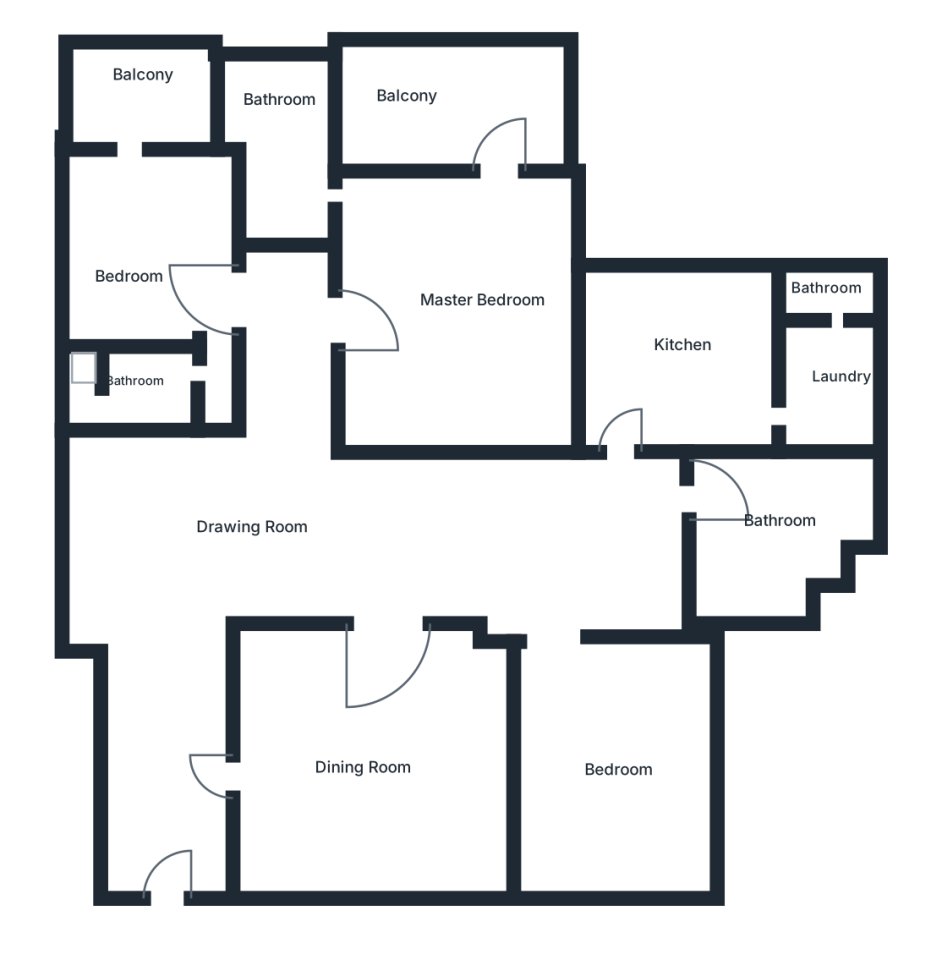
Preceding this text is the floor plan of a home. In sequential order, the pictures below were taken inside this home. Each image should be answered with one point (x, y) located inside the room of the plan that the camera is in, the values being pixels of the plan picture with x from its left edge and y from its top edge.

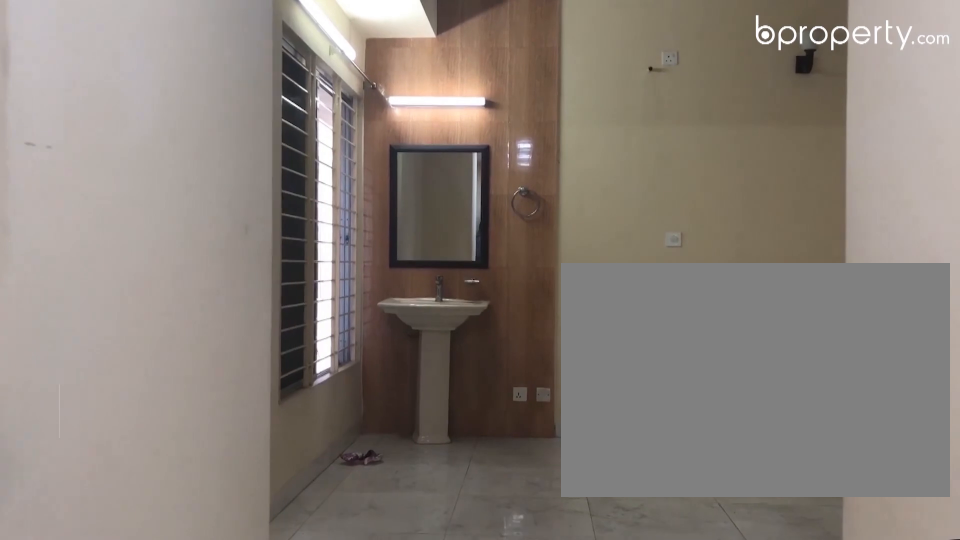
(165, 603)
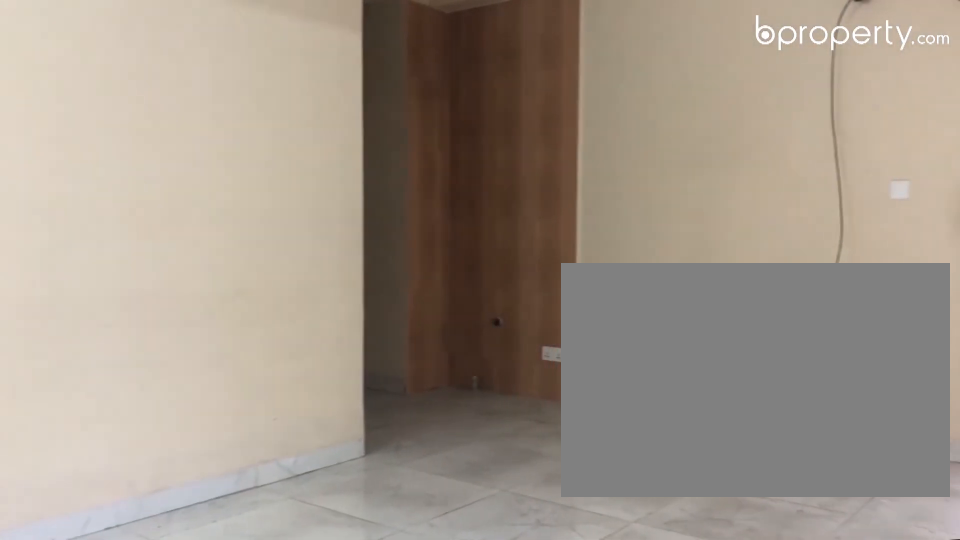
(318, 539)
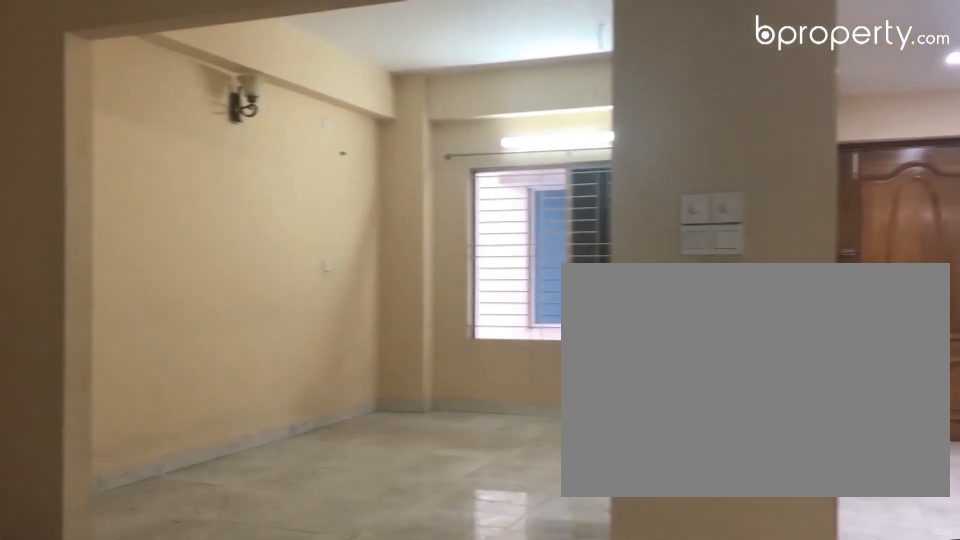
(318, 539)
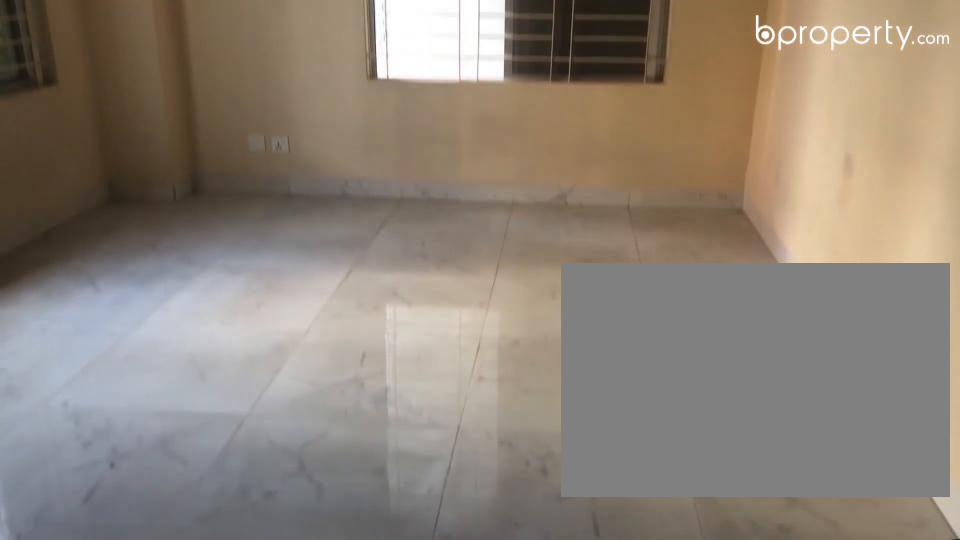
(597, 734)
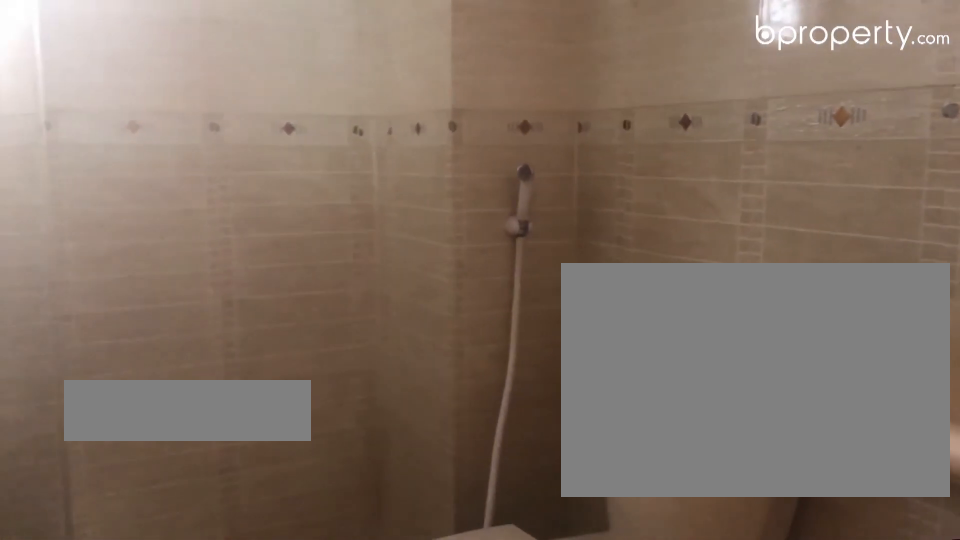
(786, 513)
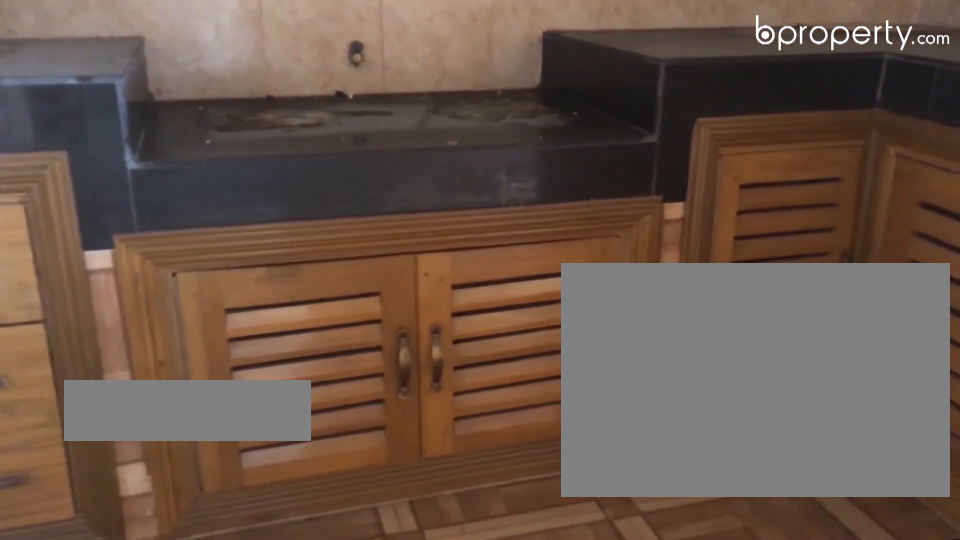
(672, 365)
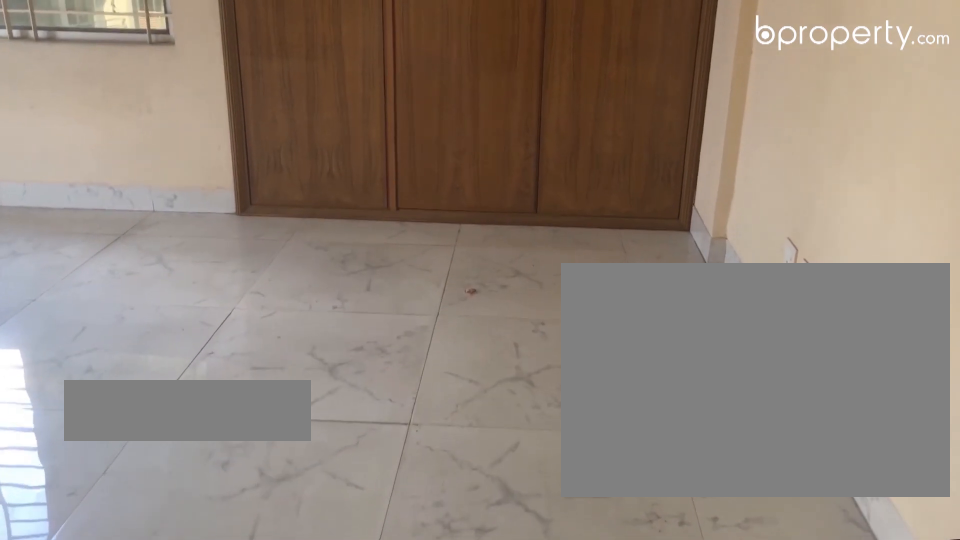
(457, 306)
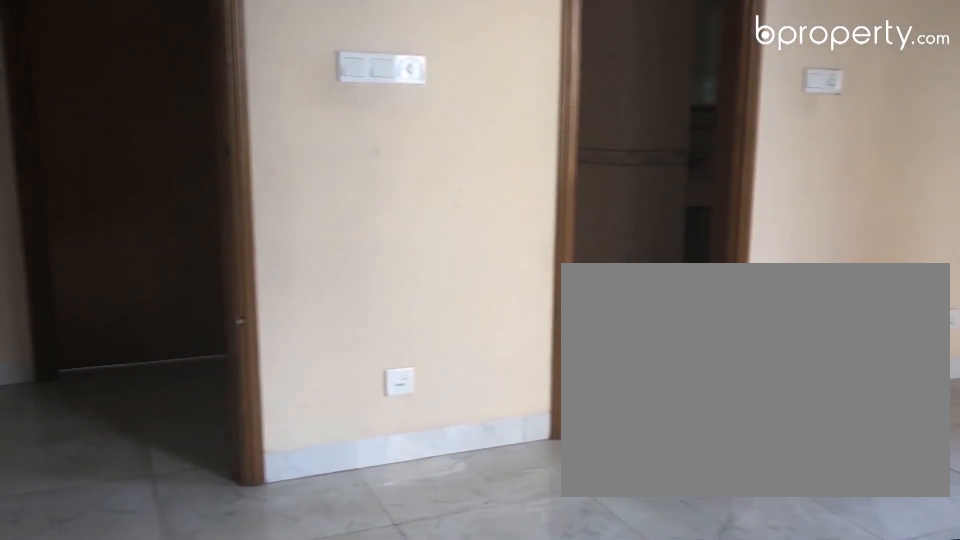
(458, 305)
